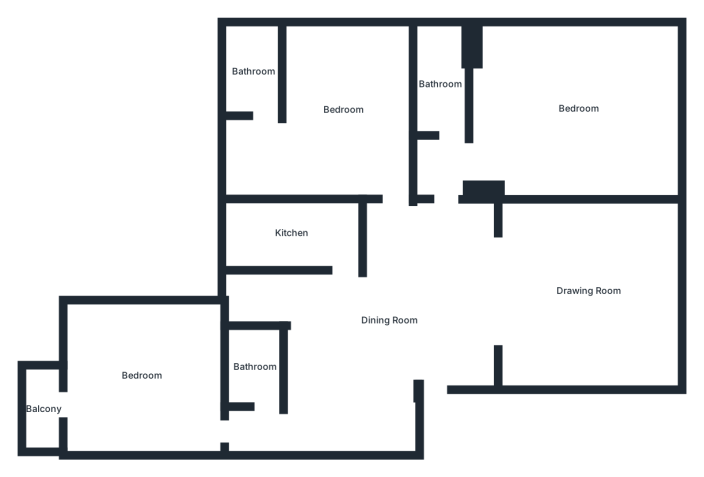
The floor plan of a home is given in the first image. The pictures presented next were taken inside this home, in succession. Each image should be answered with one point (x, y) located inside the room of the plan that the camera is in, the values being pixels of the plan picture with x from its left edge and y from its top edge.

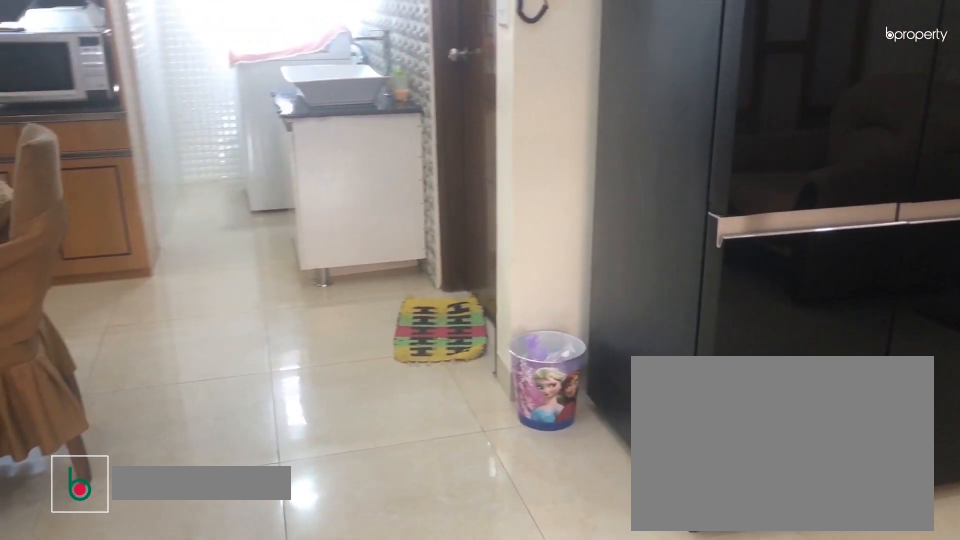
(389, 321)
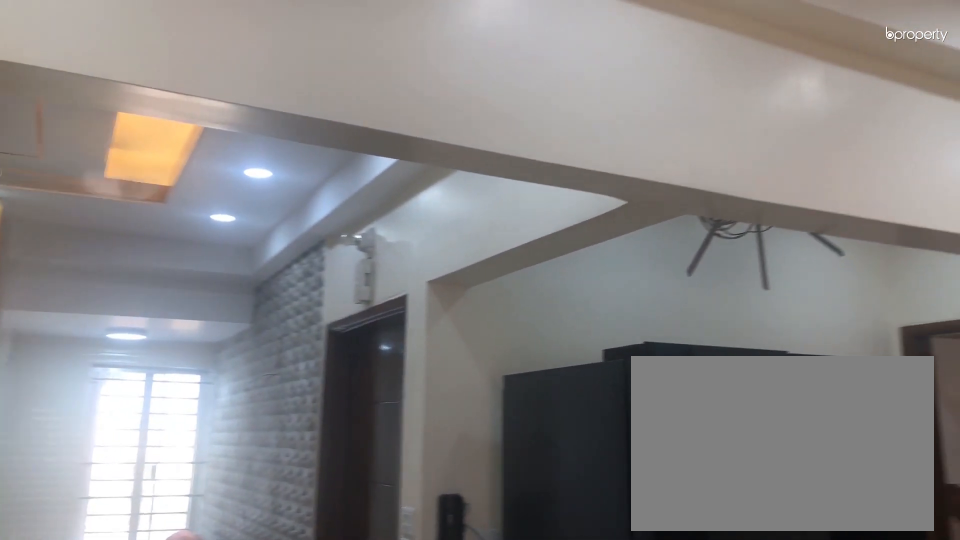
(388, 320)
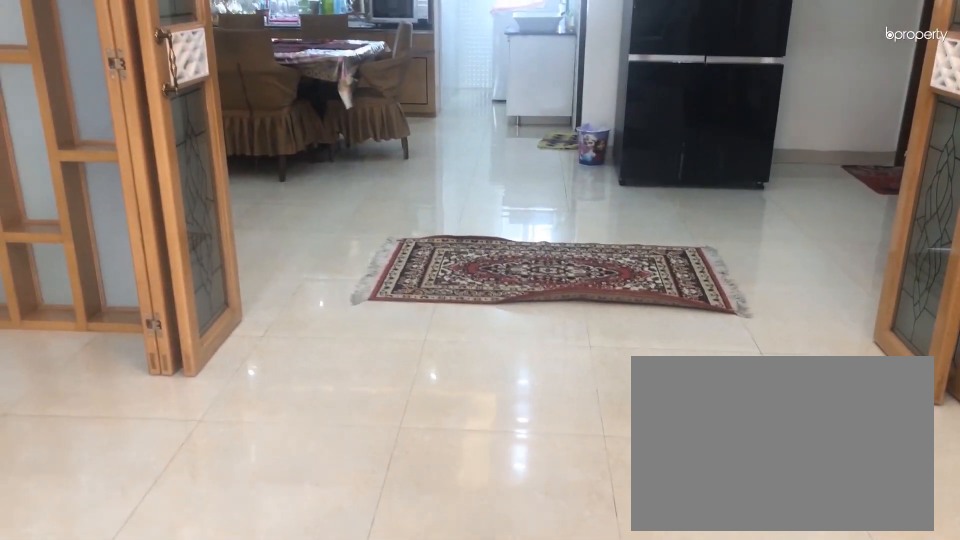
(588, 289)
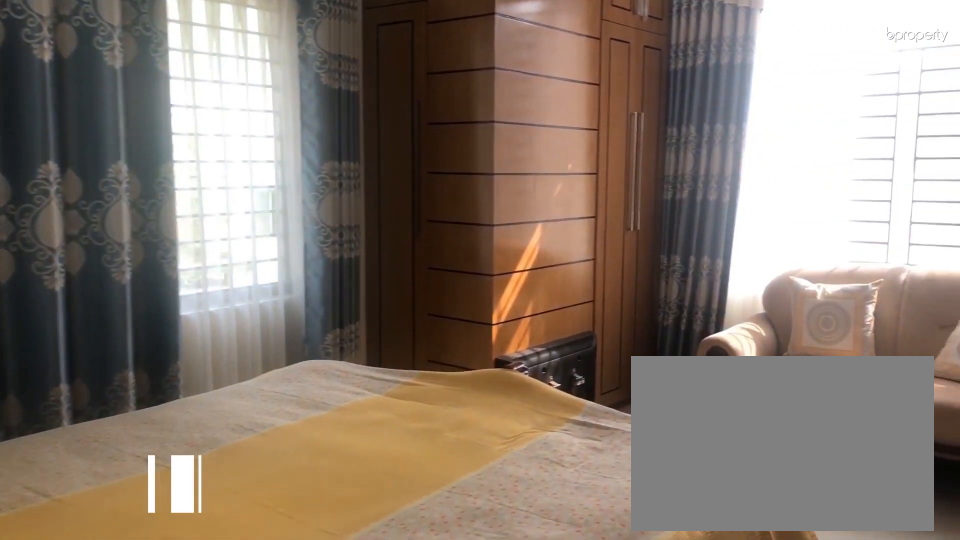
(527, 158)
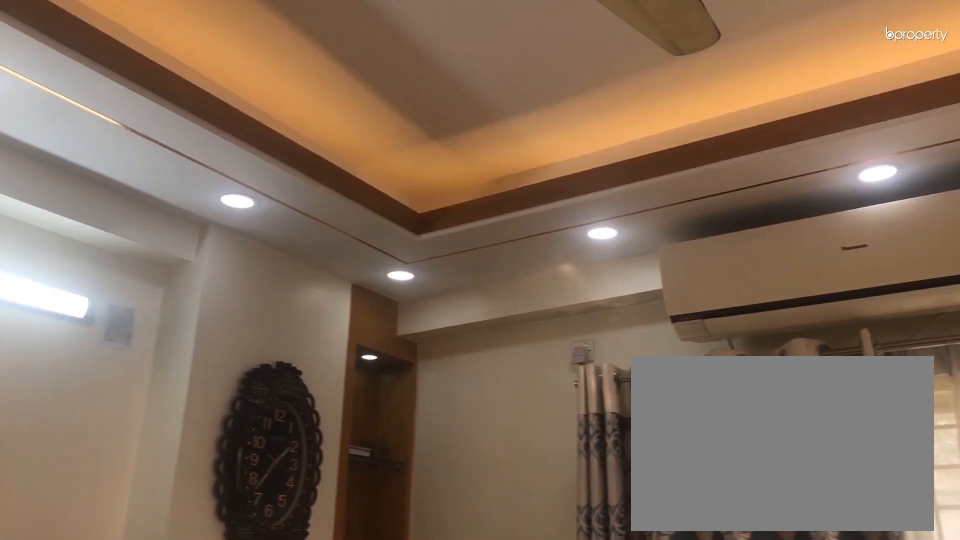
(581, 106)
